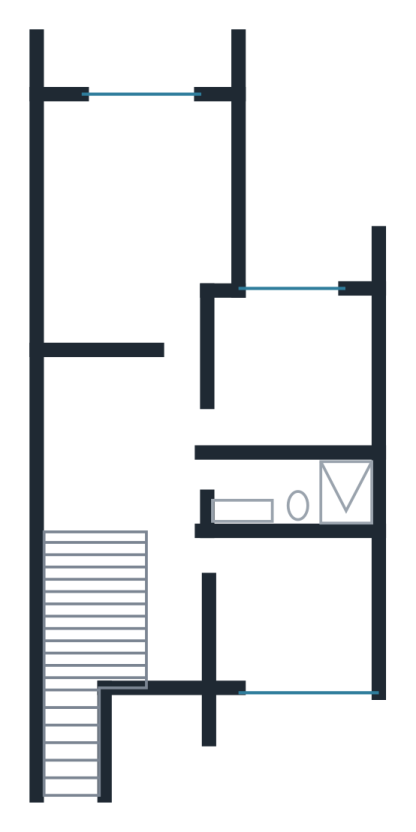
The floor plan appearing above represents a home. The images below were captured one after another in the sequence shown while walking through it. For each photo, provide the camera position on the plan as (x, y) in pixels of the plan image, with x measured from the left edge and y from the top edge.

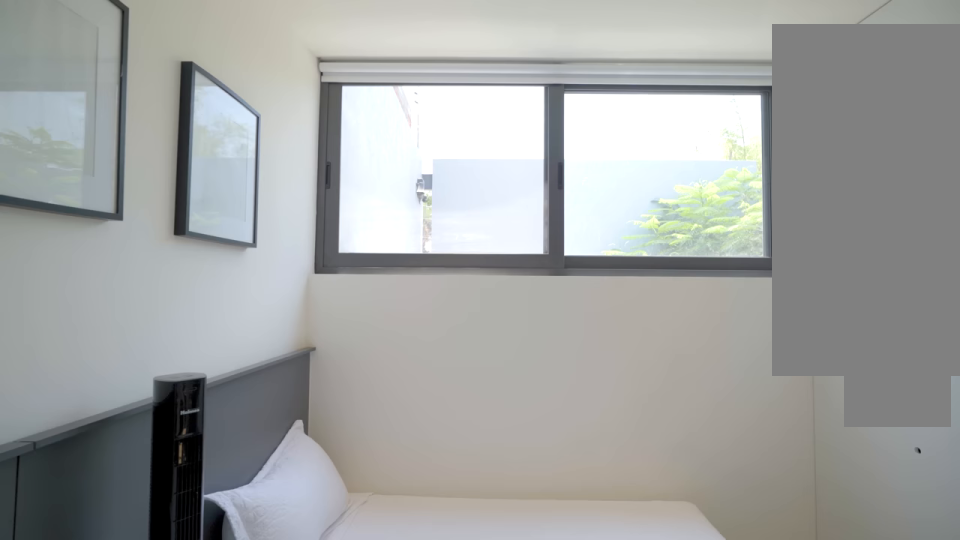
(250, 629)
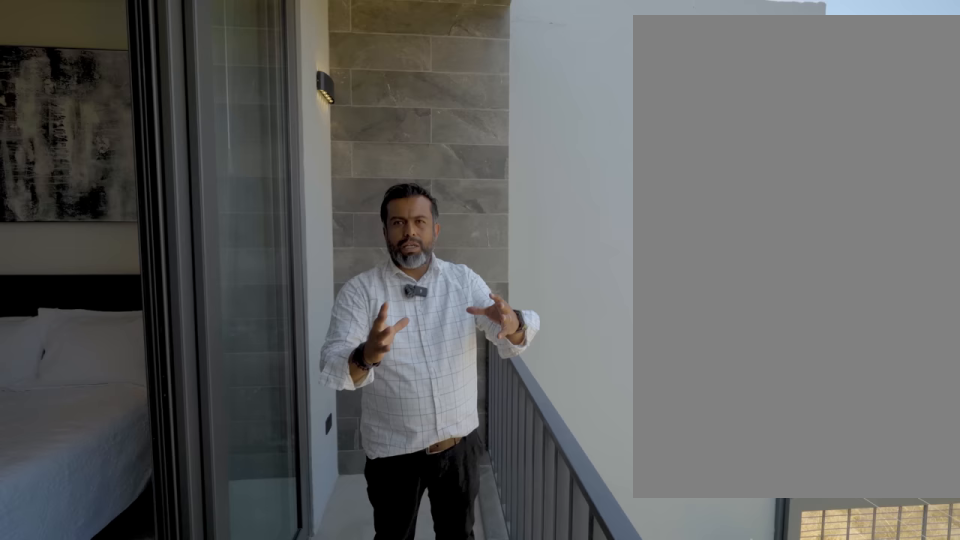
(156, 71)
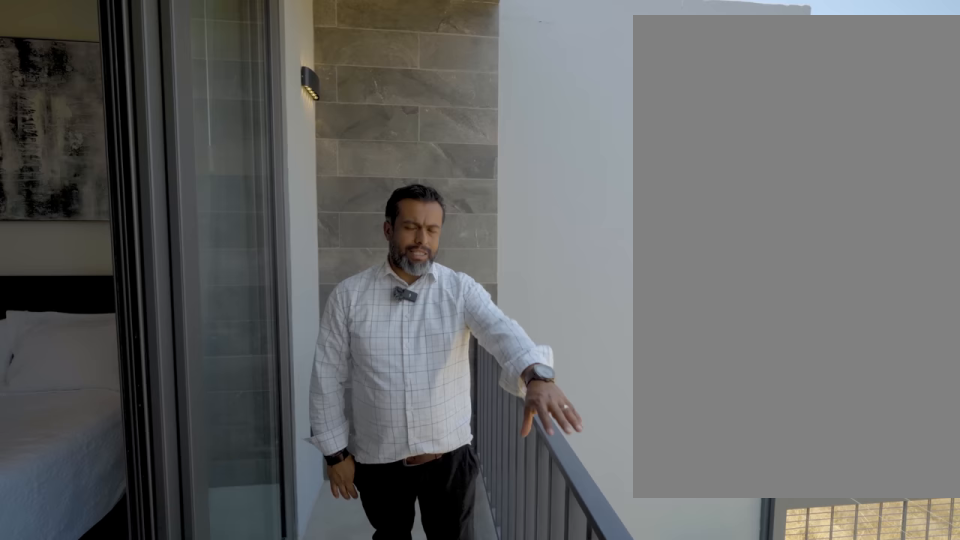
(157, 70)
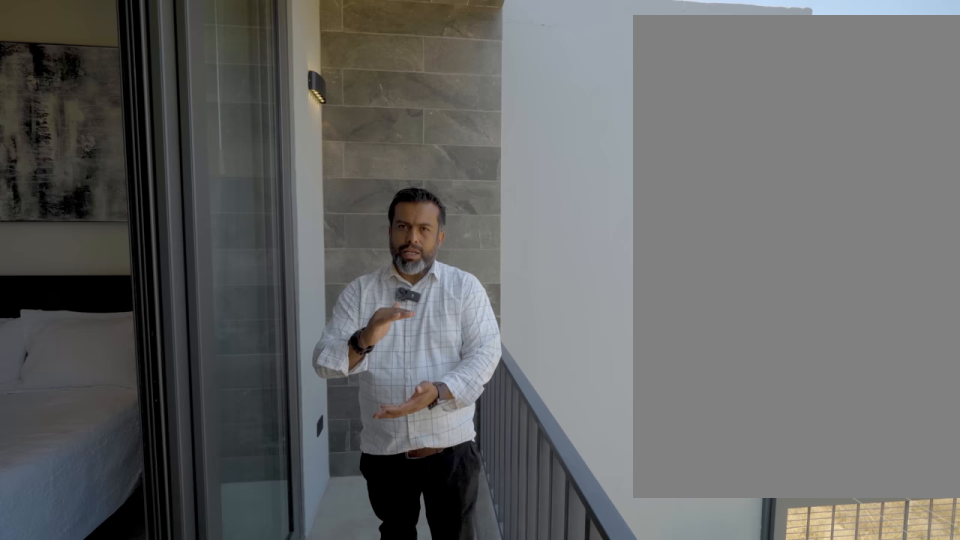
(156, 71)
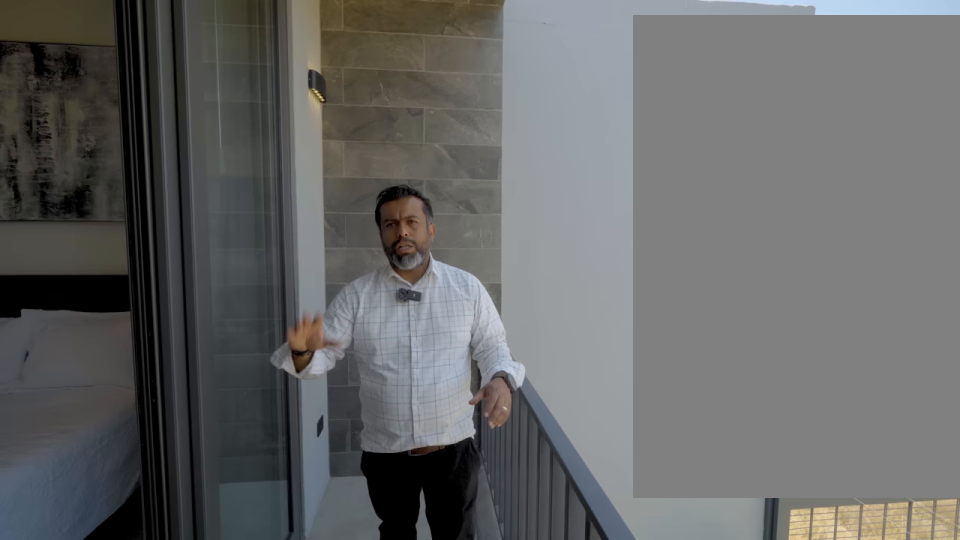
(156, 71)
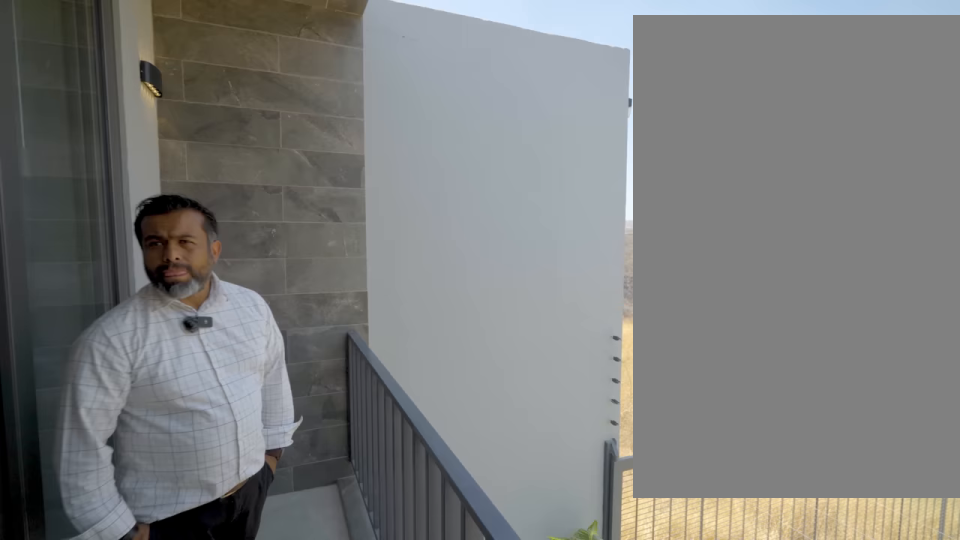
(157, 70)
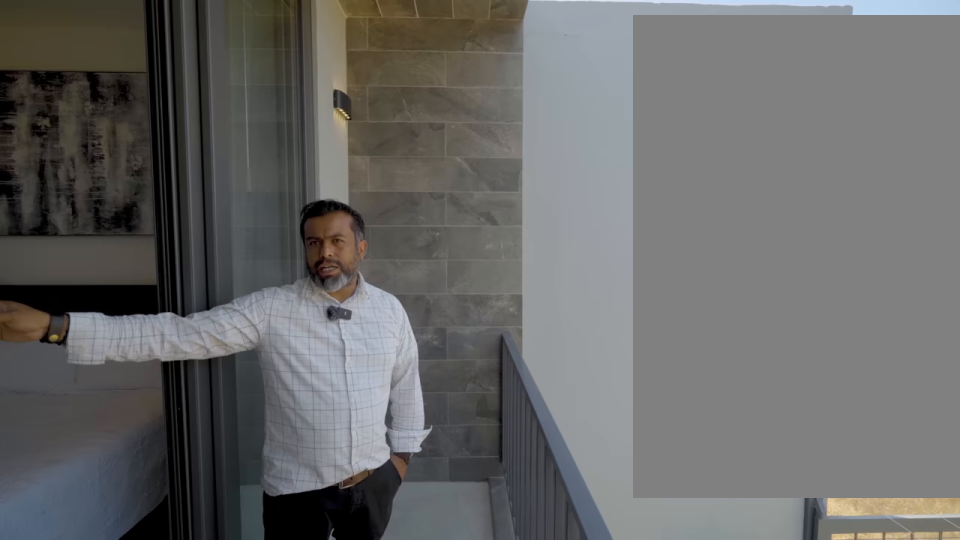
(156, 71)
